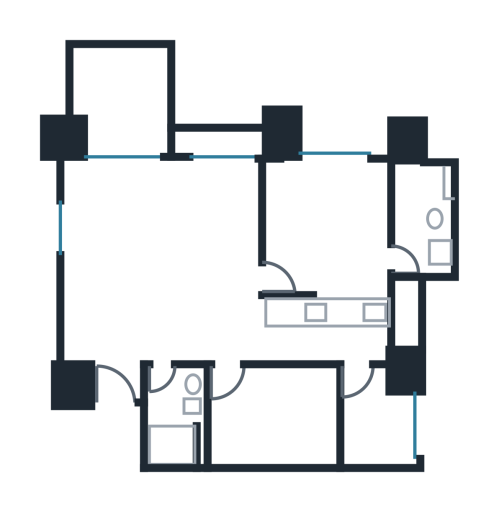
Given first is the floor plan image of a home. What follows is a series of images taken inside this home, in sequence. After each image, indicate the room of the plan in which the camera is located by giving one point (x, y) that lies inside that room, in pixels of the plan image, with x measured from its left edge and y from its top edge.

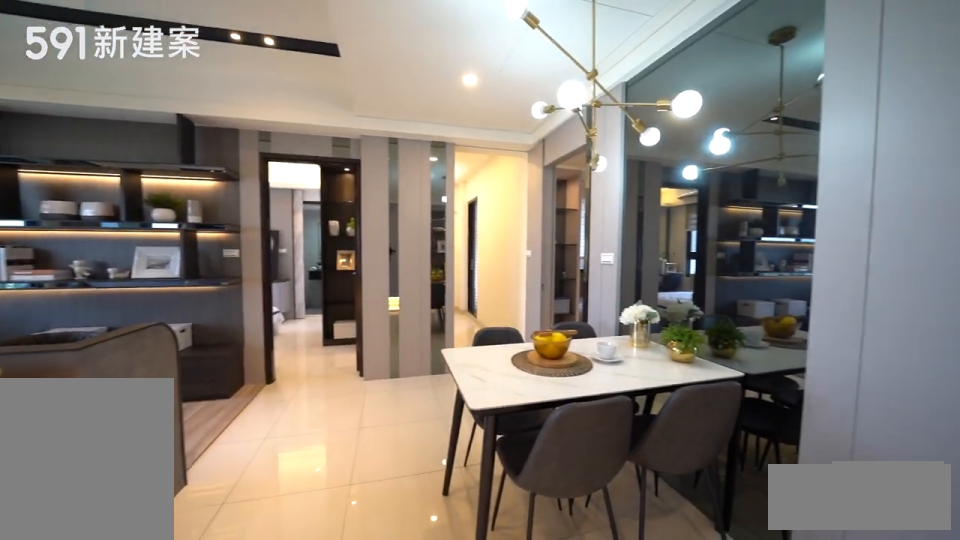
(133, 331)
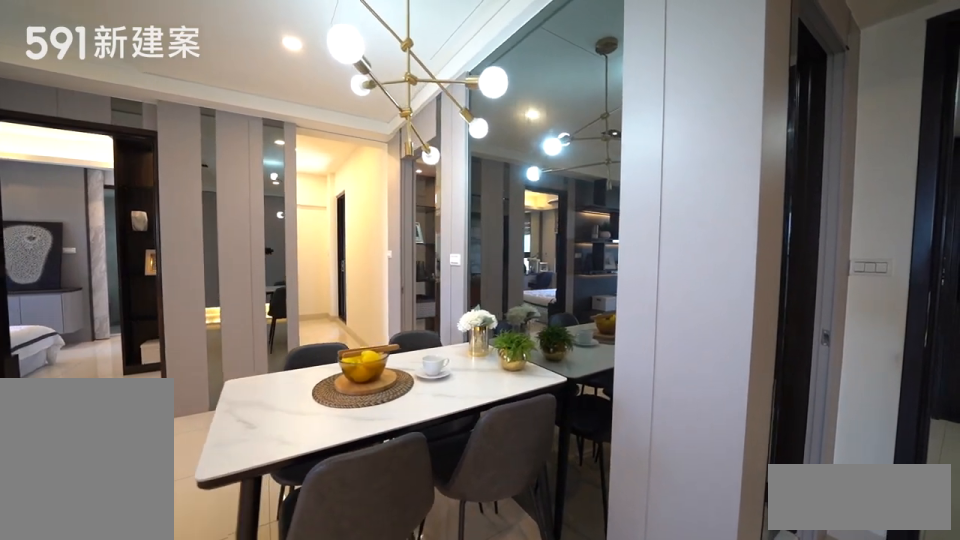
(133, 331)
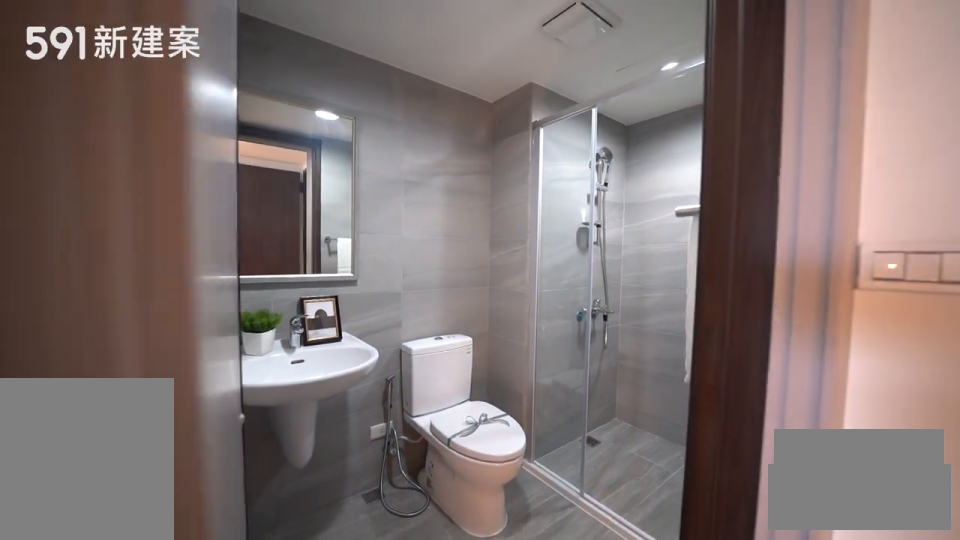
(173, 416)
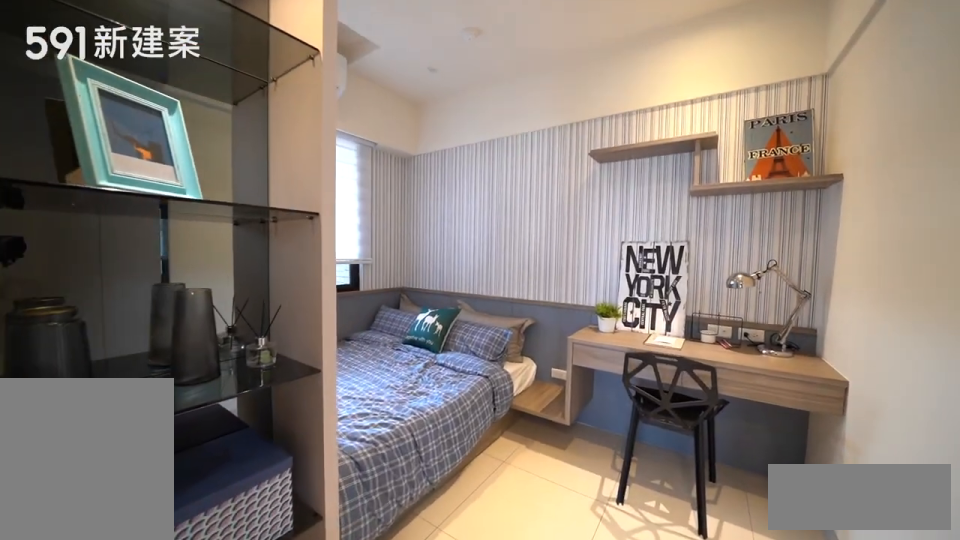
(273, 417)
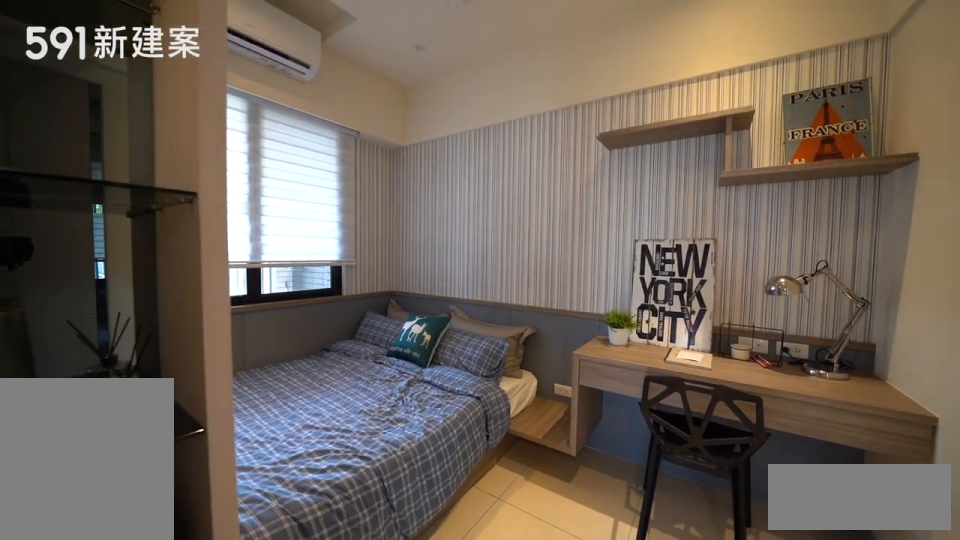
(273, 417)
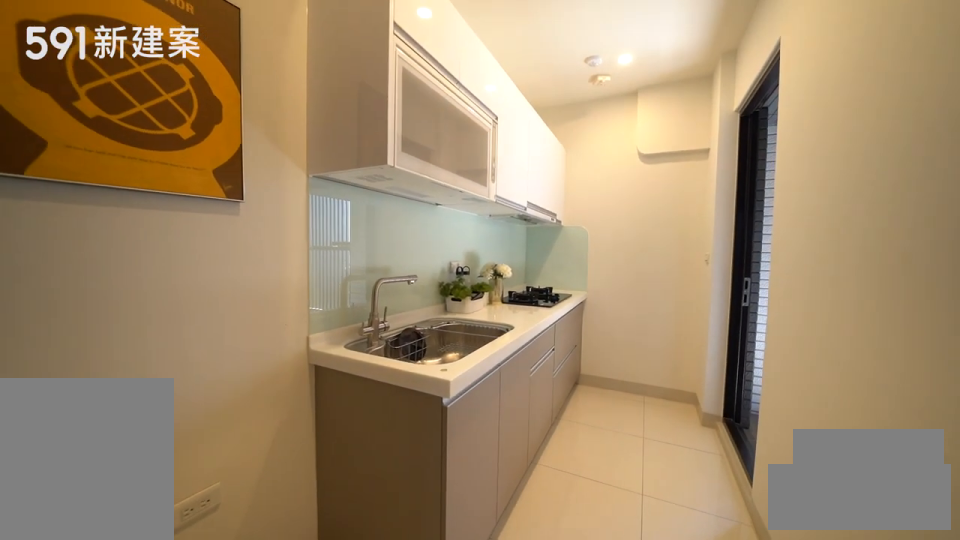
(330, 326)
